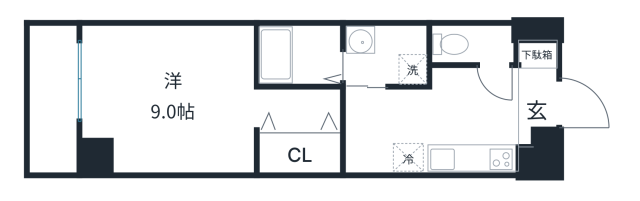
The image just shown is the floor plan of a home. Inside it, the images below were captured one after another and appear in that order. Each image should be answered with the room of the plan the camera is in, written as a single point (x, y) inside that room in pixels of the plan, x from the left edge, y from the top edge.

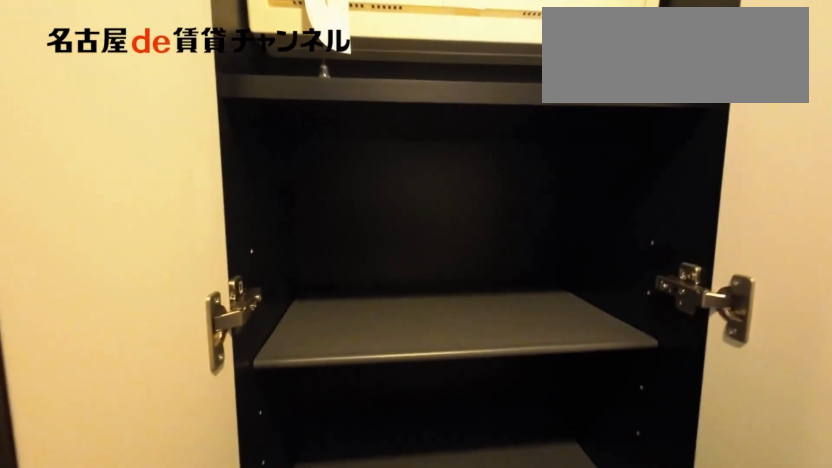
(537, 94)
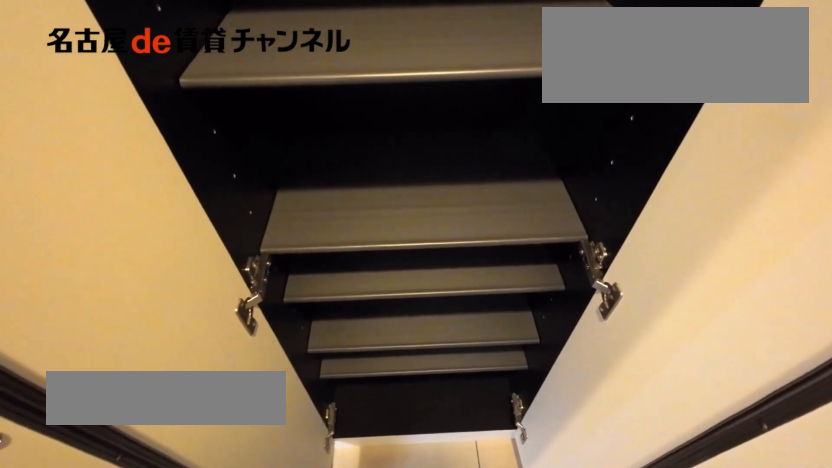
(537, 94)
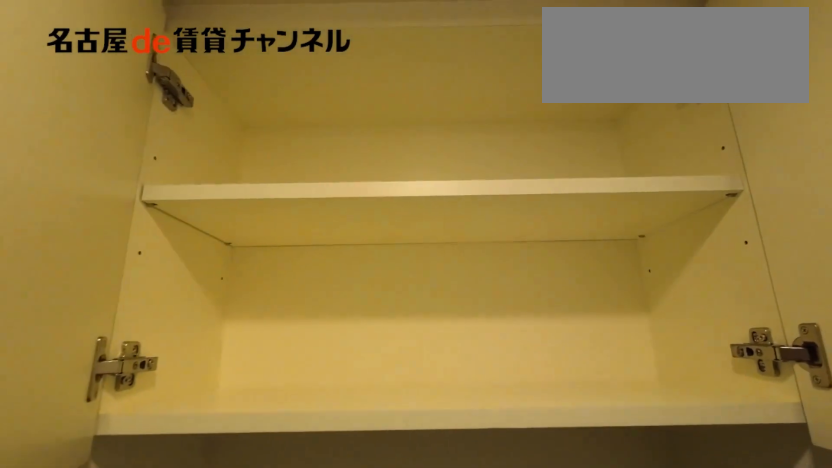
(473, 44)
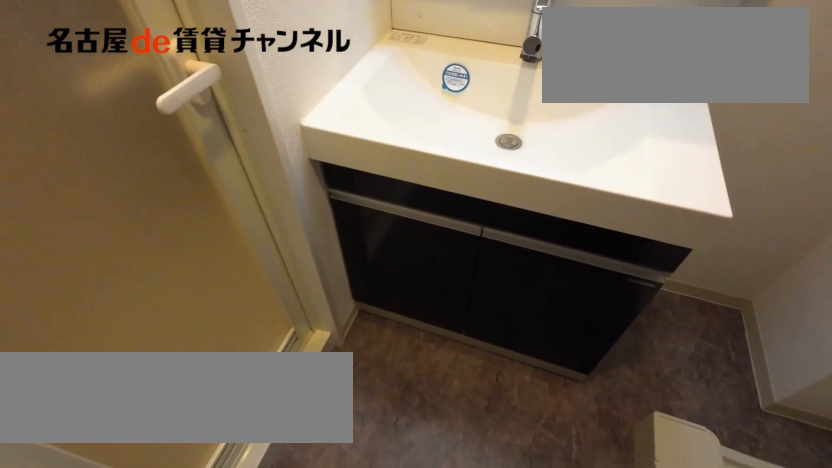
(387, 55)
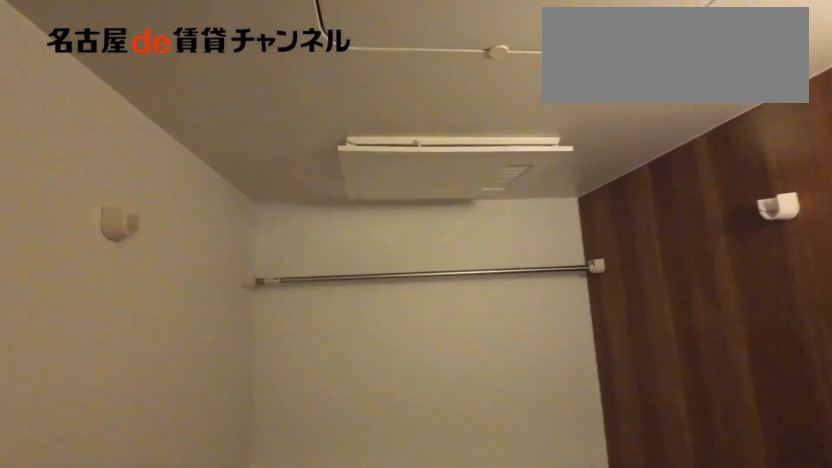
(299, 54)
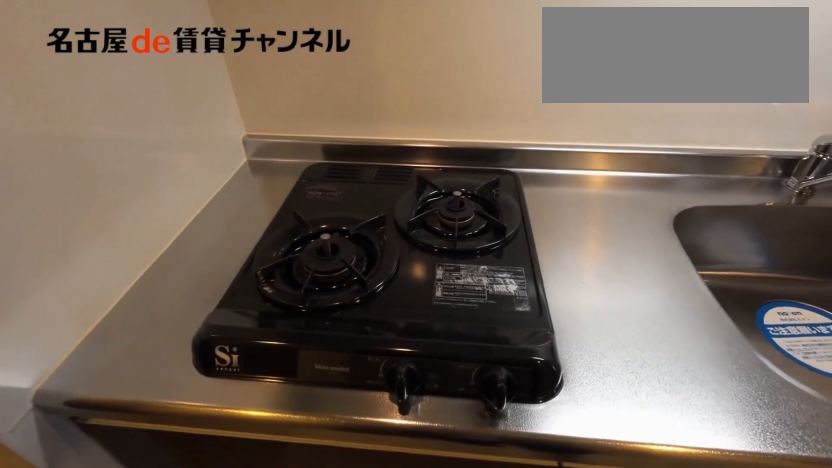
(457, 157)
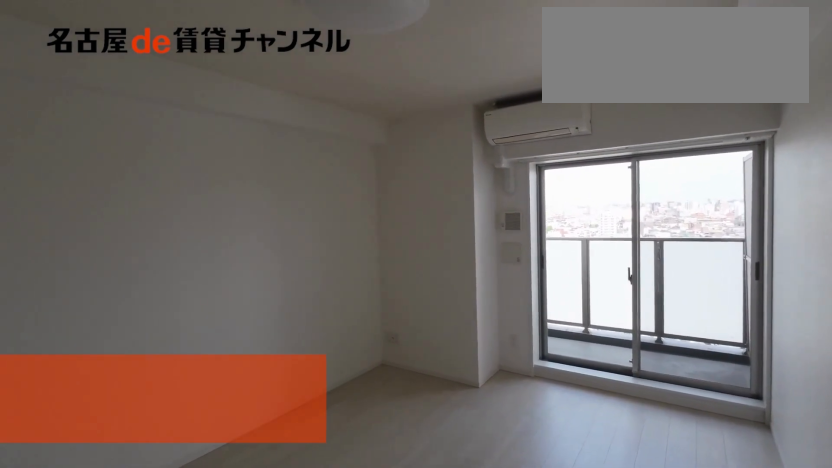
(165, 99)
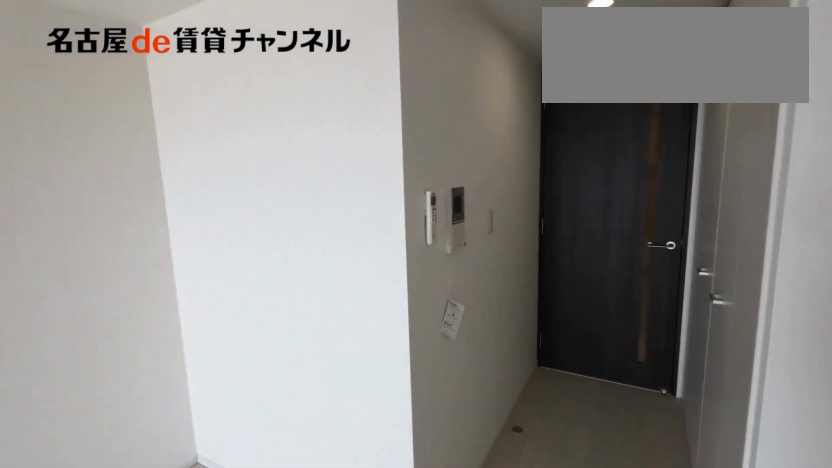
(165, 99)
